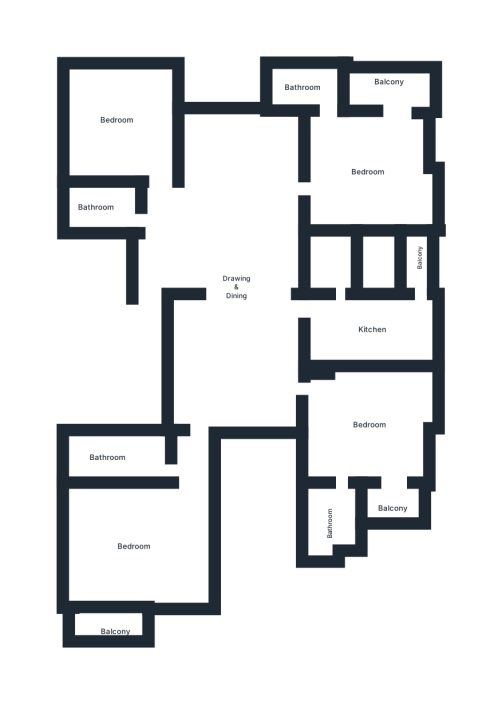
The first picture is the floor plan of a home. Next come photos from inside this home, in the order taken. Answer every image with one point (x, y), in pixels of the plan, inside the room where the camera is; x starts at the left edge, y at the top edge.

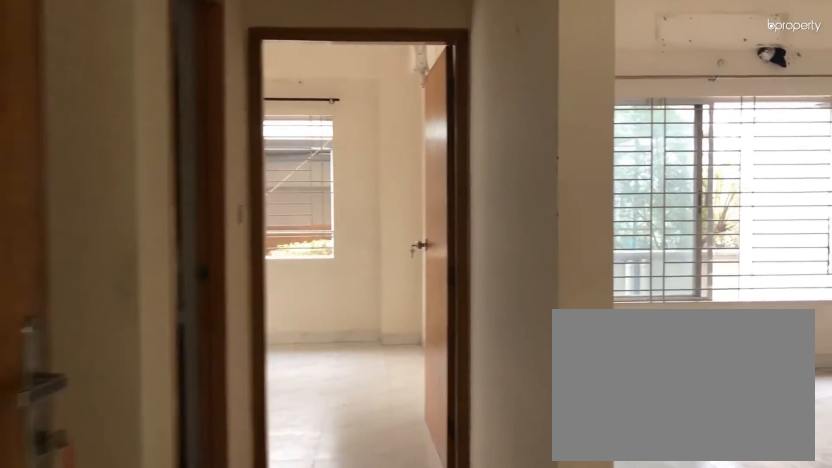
(234, 245)
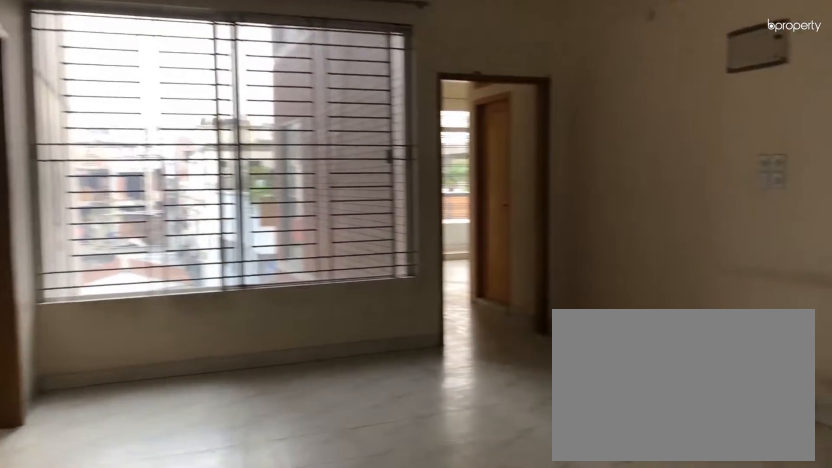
(234, 245)
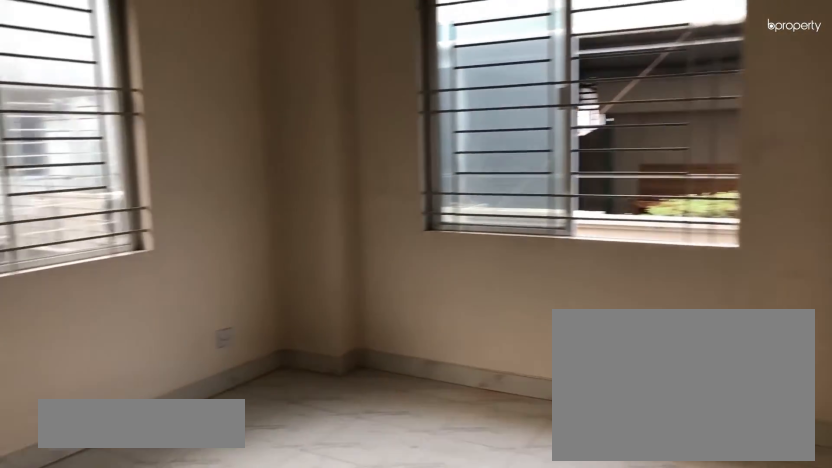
(125, 125)
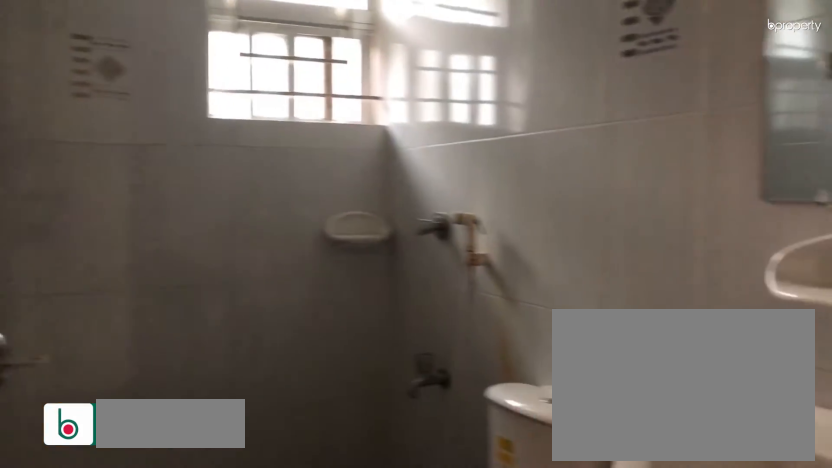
(96, 207)
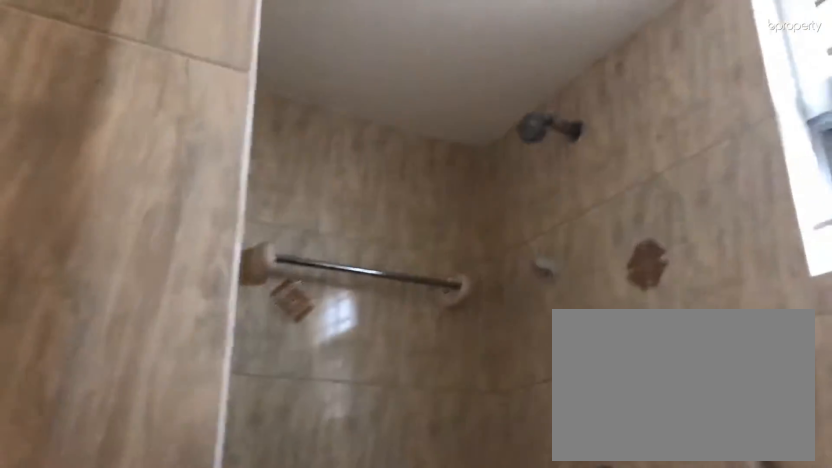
(309, 90)
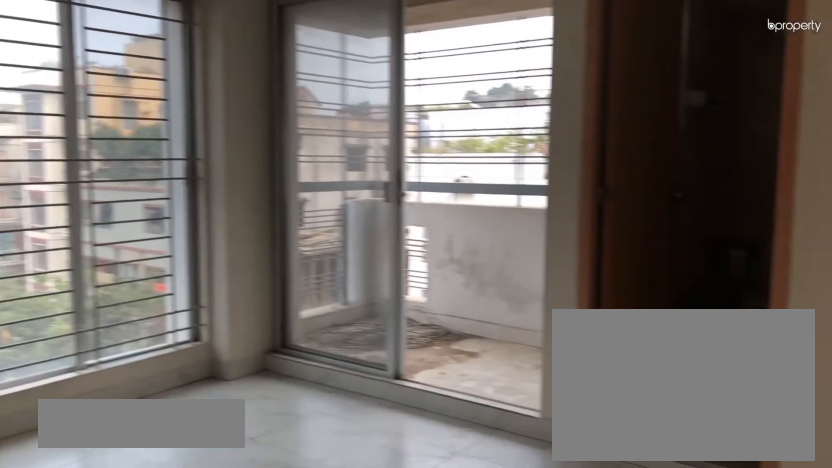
(361, 415)
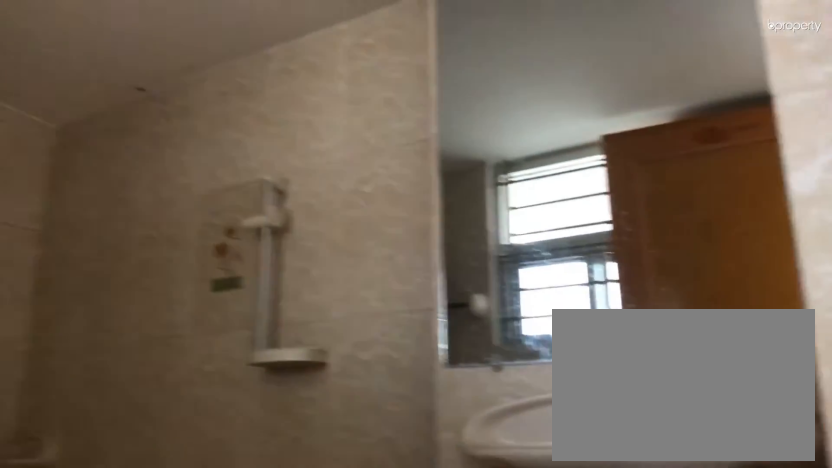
(330, 519)
